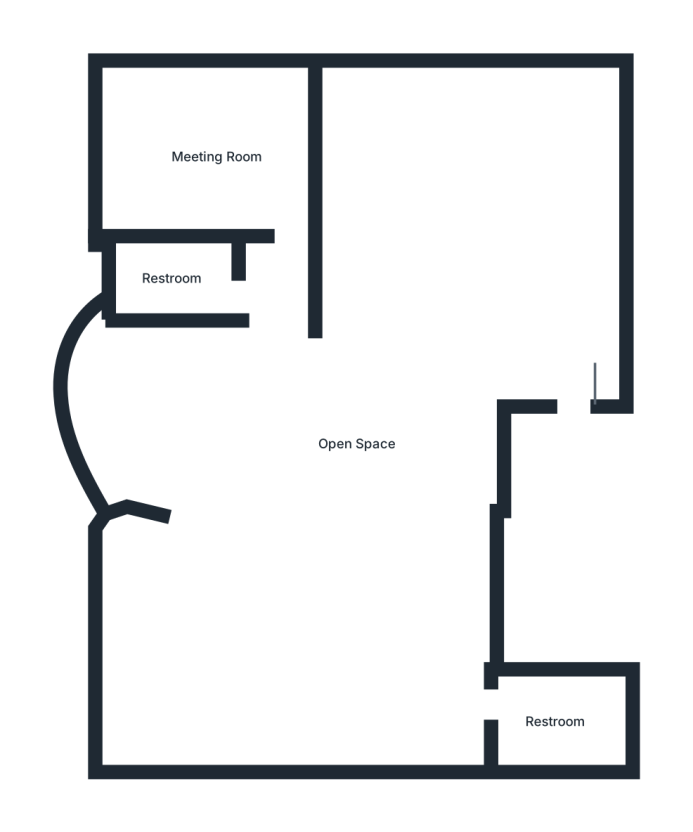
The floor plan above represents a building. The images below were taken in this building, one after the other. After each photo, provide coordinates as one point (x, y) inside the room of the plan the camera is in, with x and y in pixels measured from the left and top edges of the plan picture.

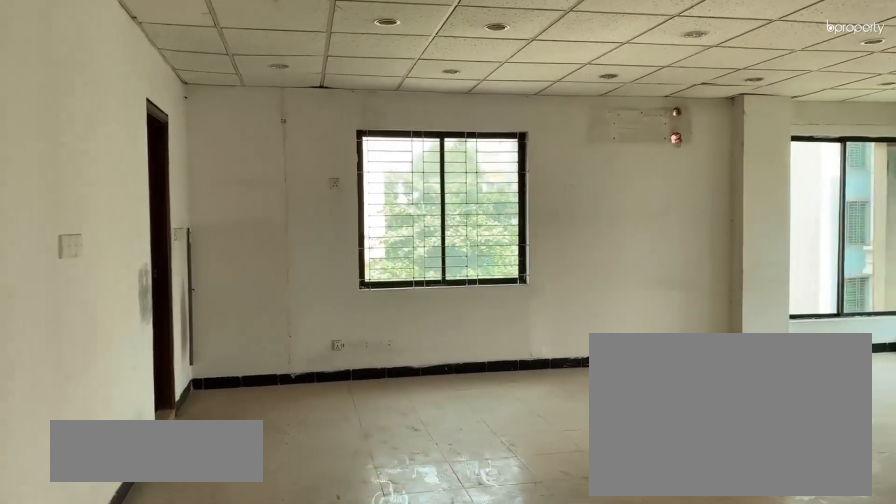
(333, 585)
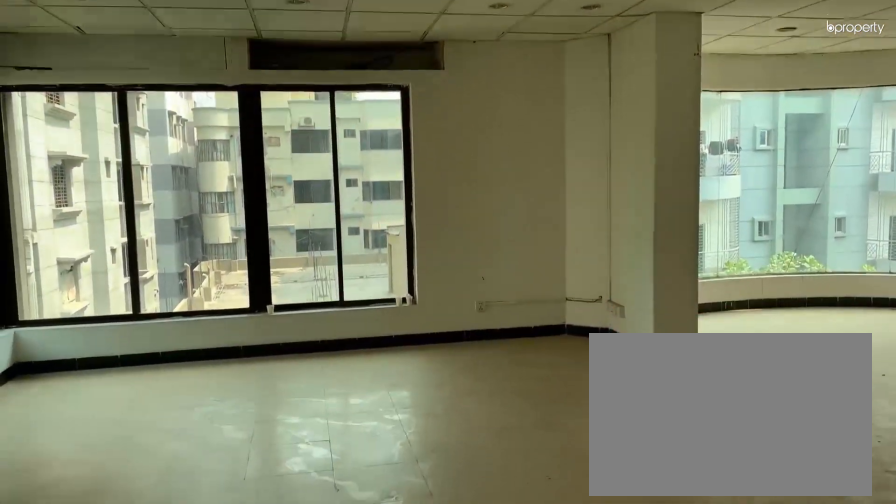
(351, 631)
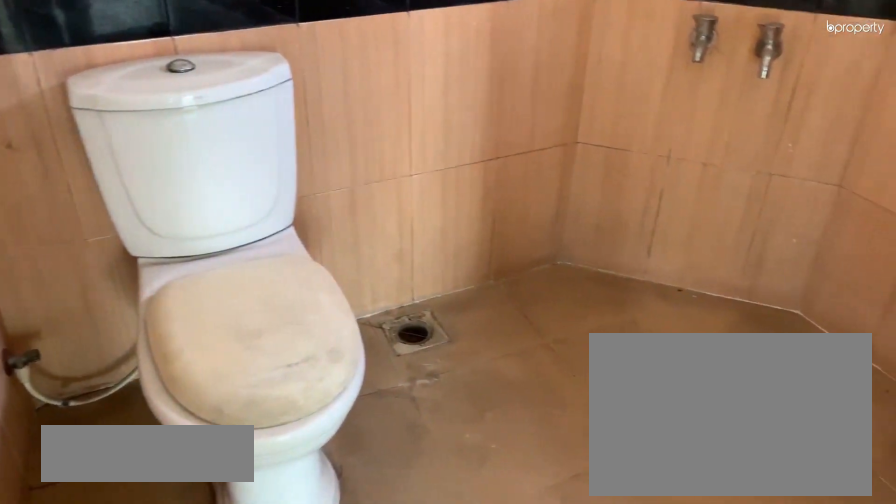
(559, 715)
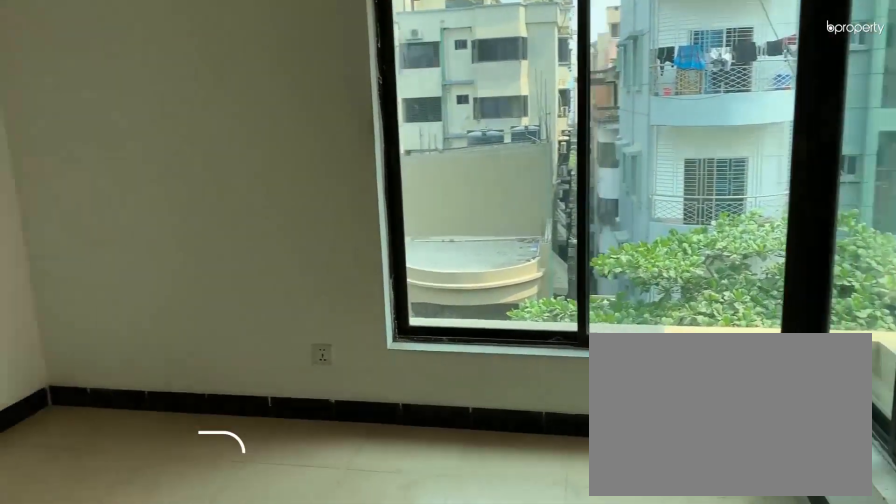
(209, 154)
